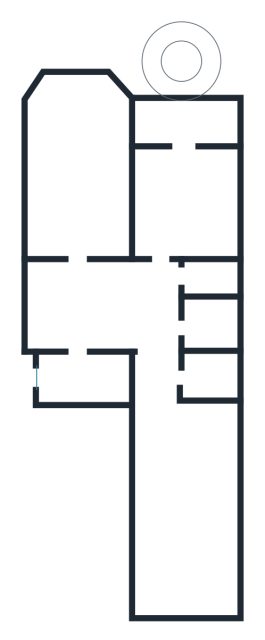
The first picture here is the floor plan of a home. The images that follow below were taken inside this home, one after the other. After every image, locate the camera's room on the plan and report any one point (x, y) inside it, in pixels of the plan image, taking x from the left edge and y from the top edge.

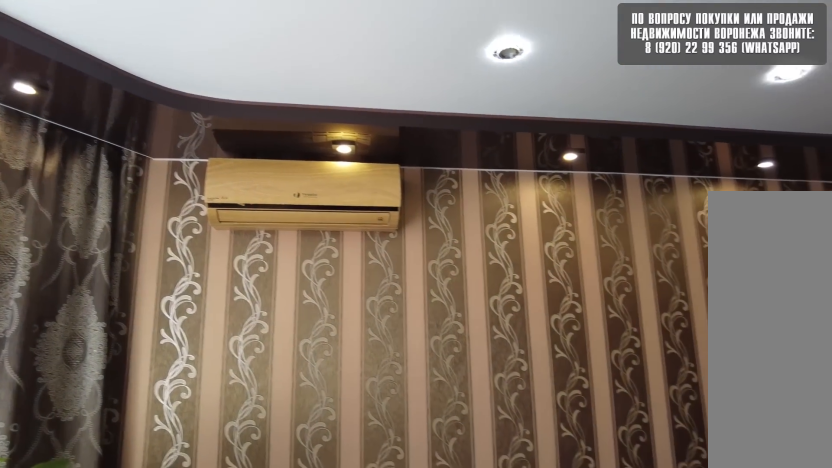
(76, 225)
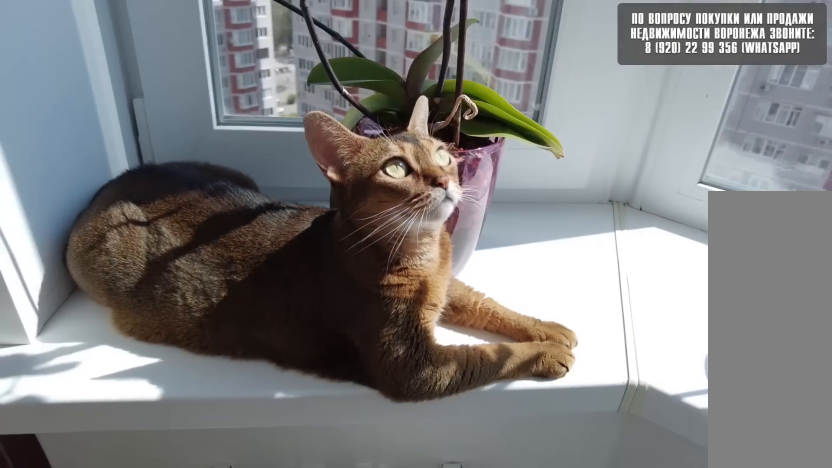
(76, 225)
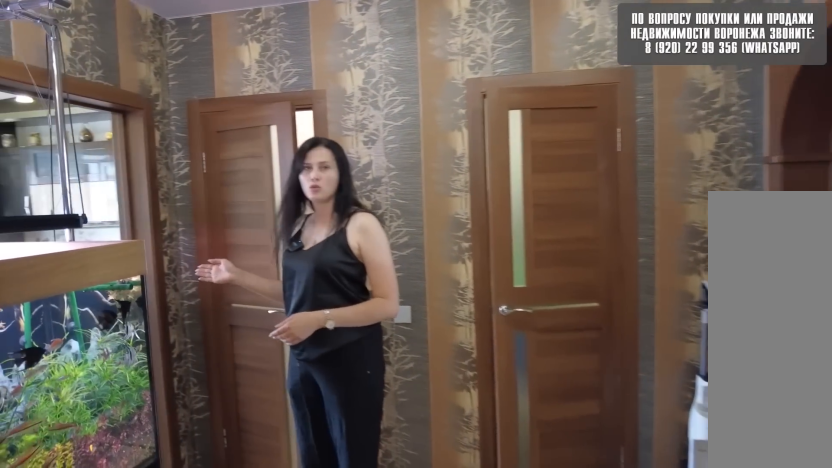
(80, 322)
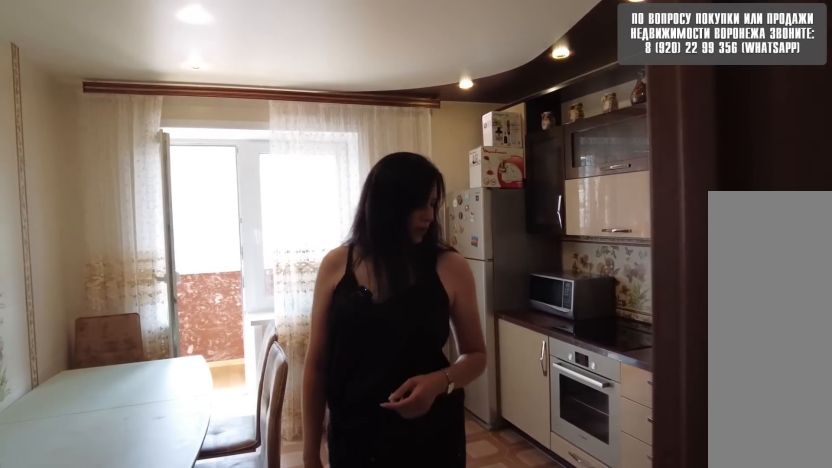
(154, 301)
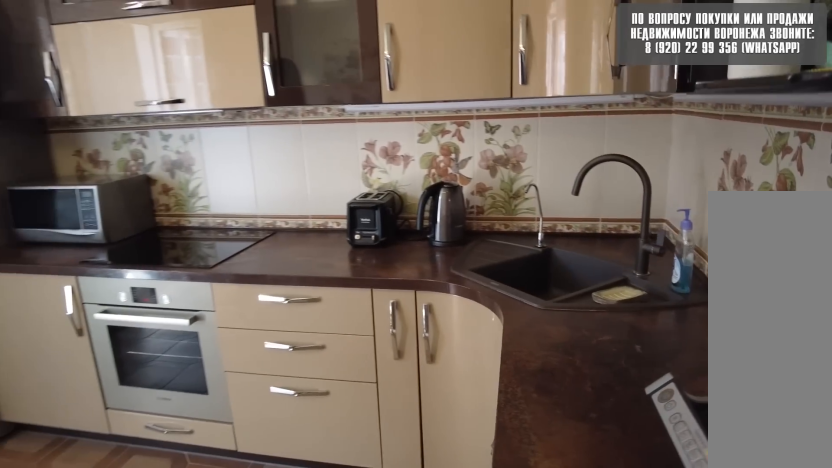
(188, 225)
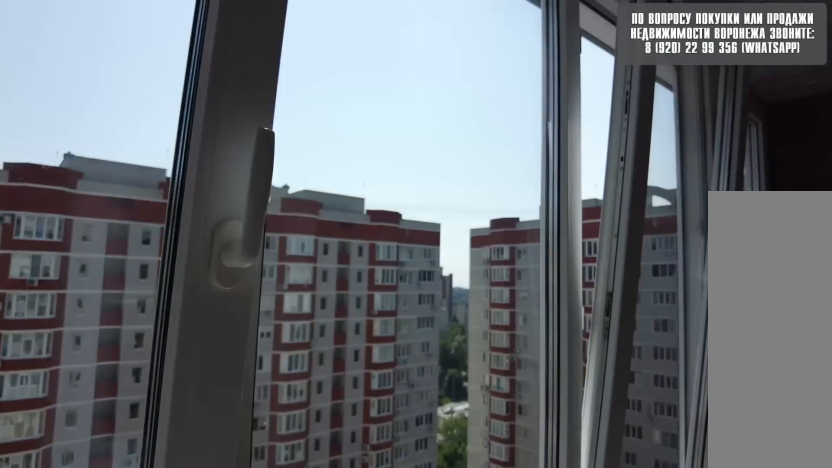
(181, 130)
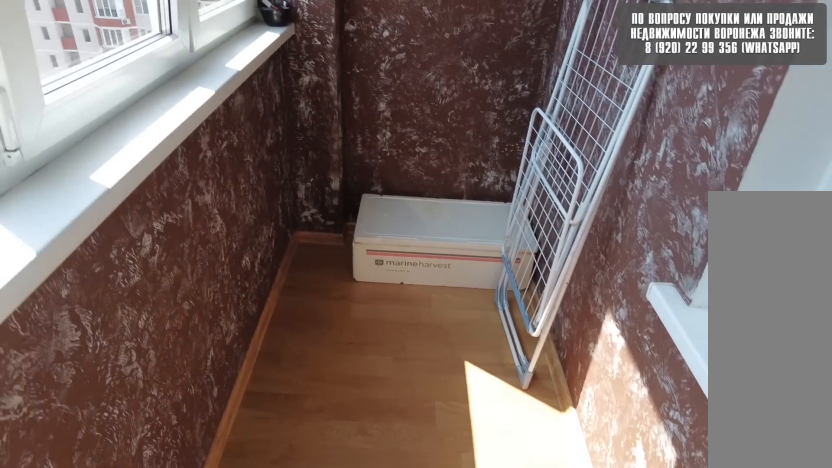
(181, 130)
